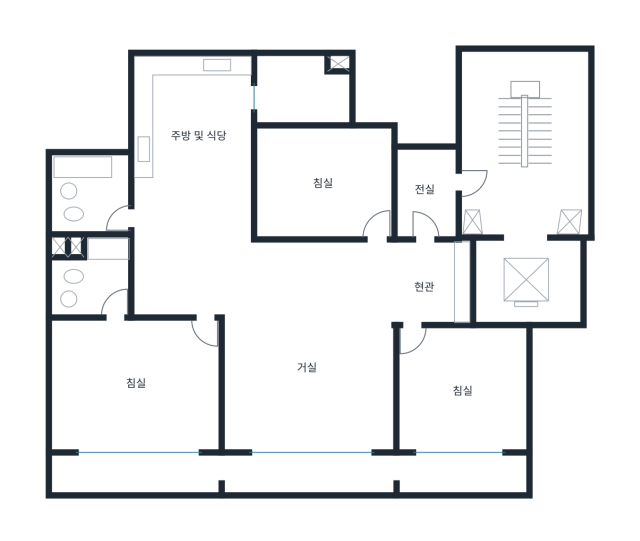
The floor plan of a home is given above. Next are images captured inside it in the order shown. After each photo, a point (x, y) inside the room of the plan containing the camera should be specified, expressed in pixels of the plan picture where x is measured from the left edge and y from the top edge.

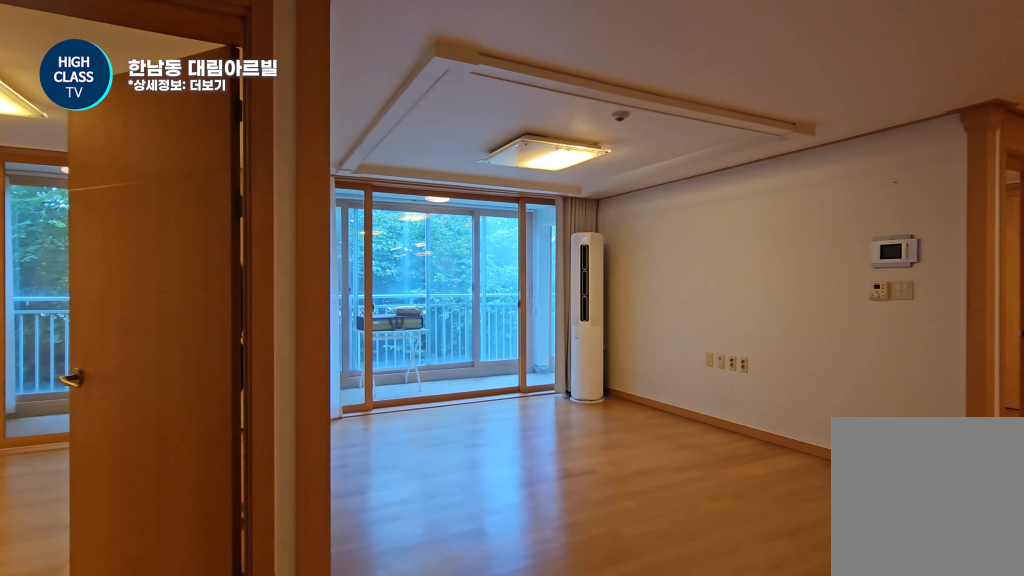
(432, 281)
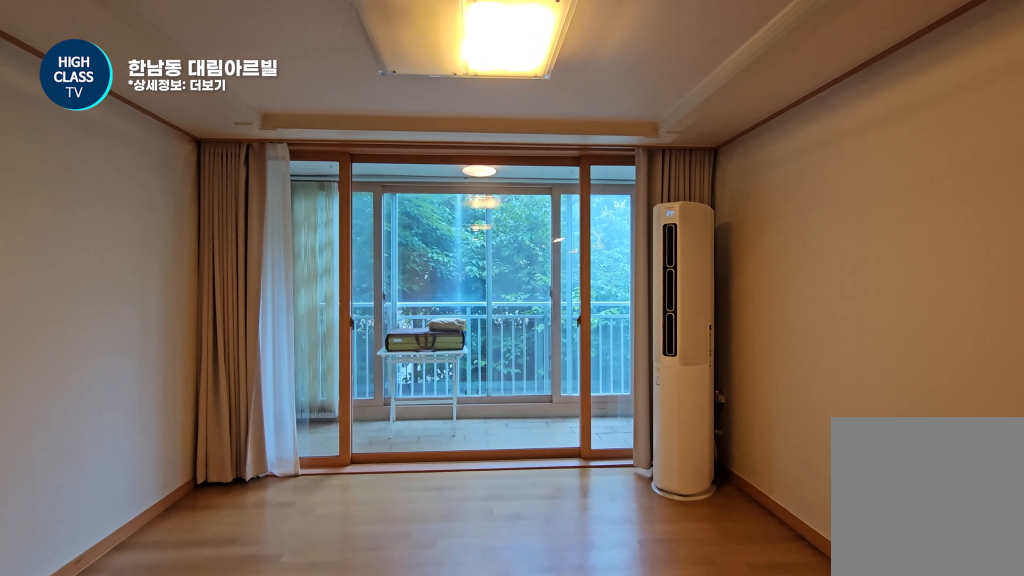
(307, 345)
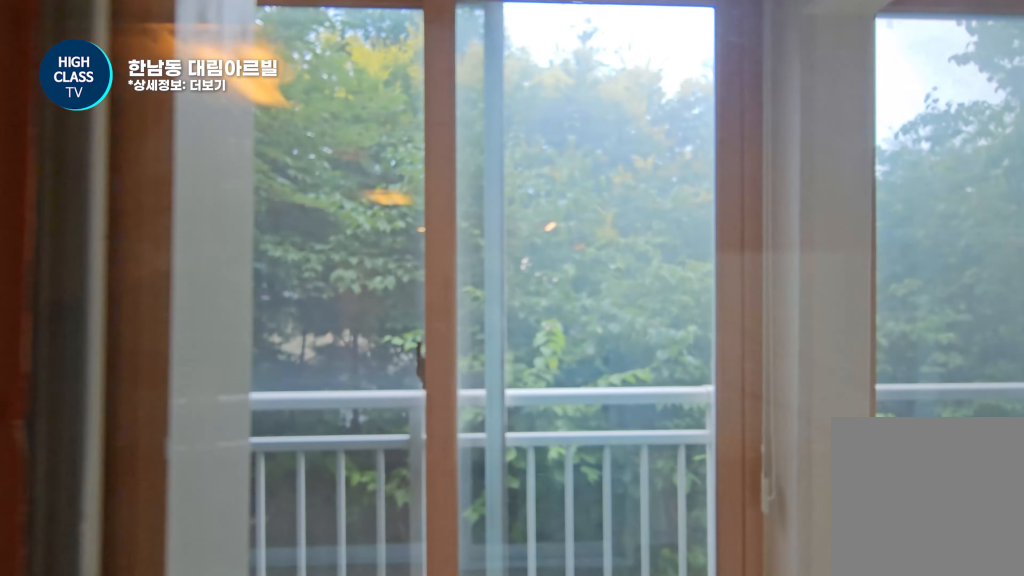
(307, 345)
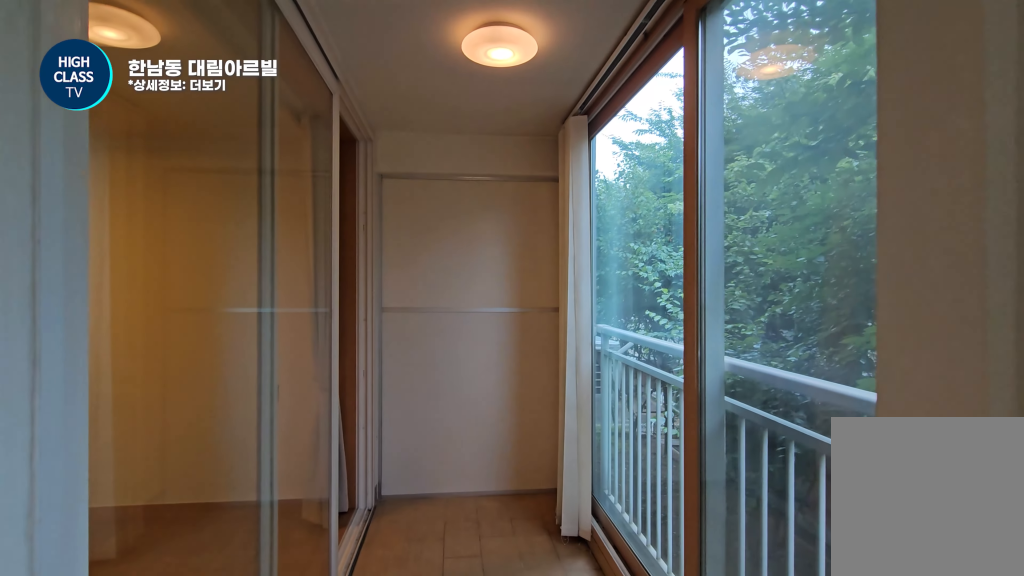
(290, 470)
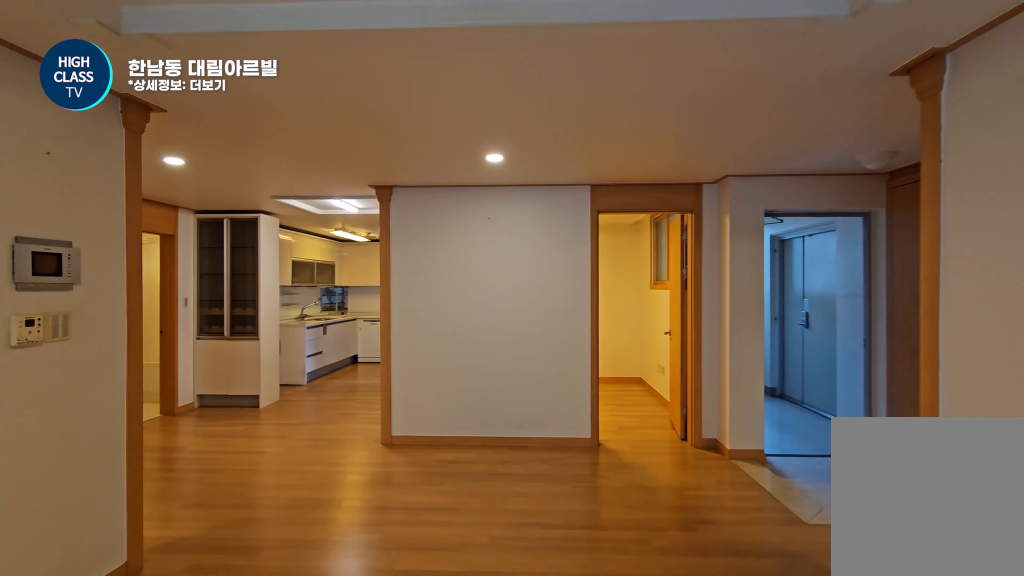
(307, 345)
